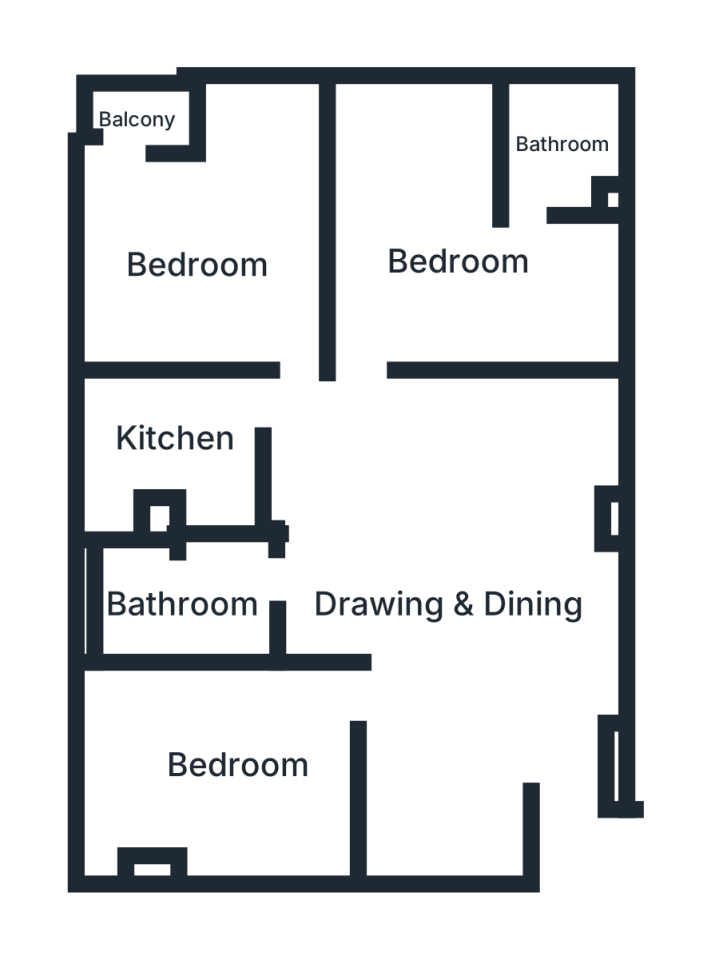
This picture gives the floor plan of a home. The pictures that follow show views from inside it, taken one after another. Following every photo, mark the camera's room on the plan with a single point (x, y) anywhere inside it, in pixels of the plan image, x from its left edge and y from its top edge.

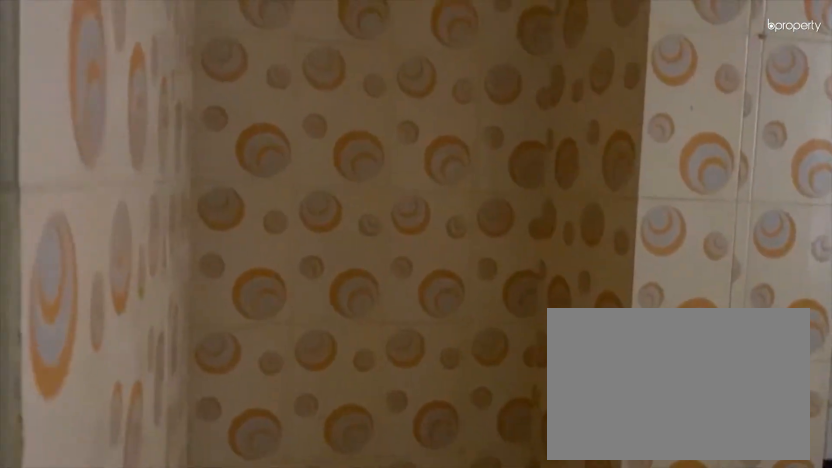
(179, 437)
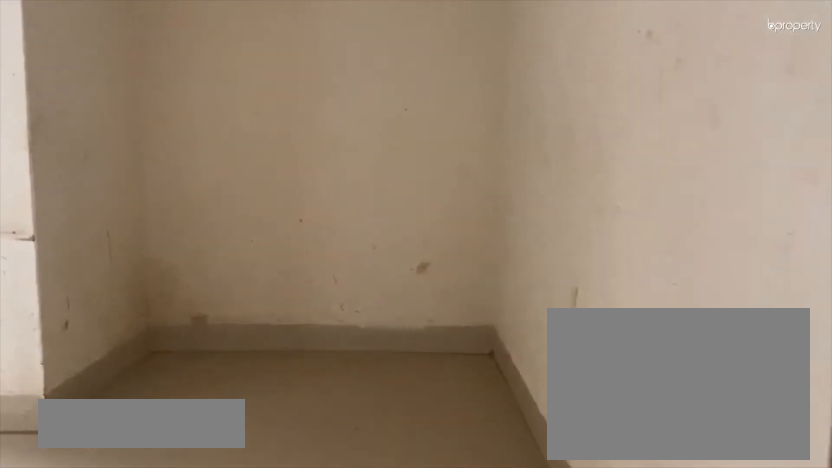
(193, 267)
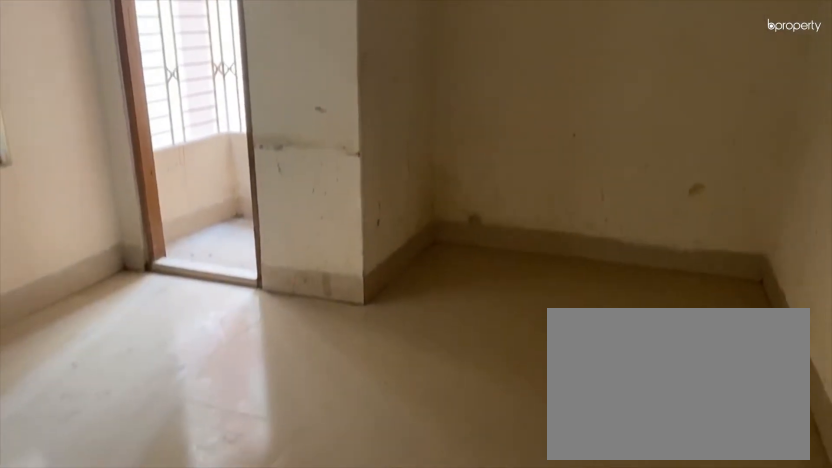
(193, 267)
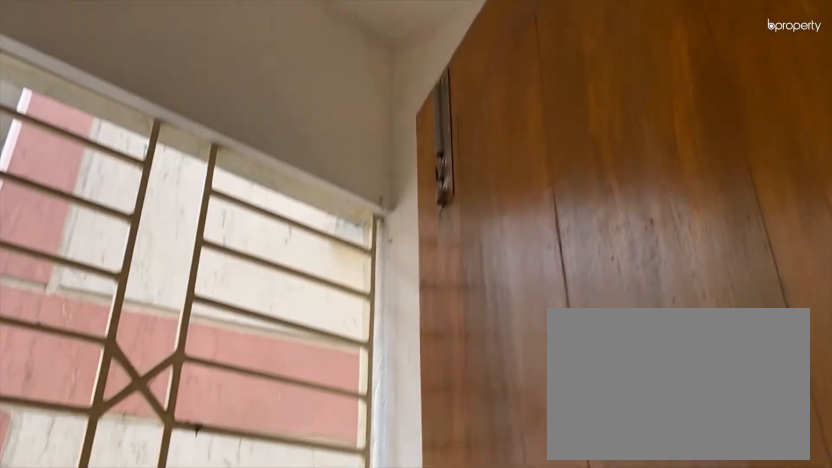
(138, 120)
